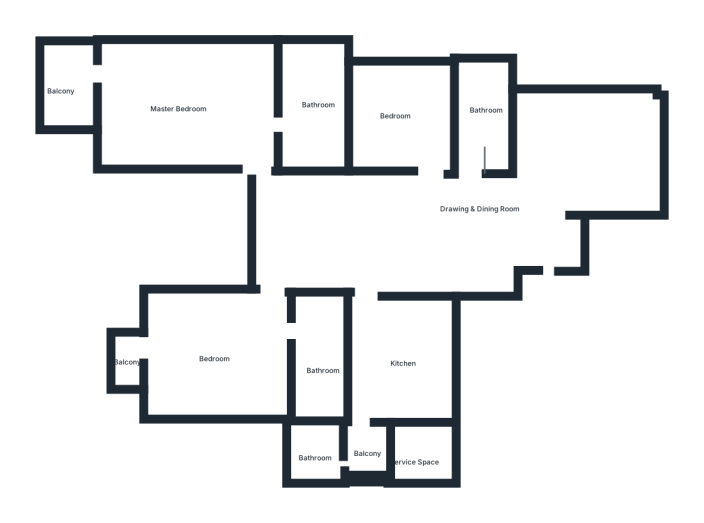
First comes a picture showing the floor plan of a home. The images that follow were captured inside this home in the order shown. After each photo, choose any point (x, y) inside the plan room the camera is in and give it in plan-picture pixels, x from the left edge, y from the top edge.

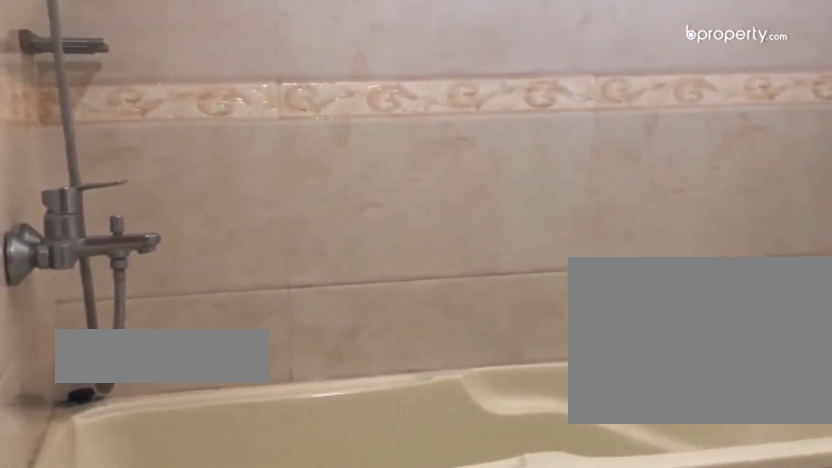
(316, 110)
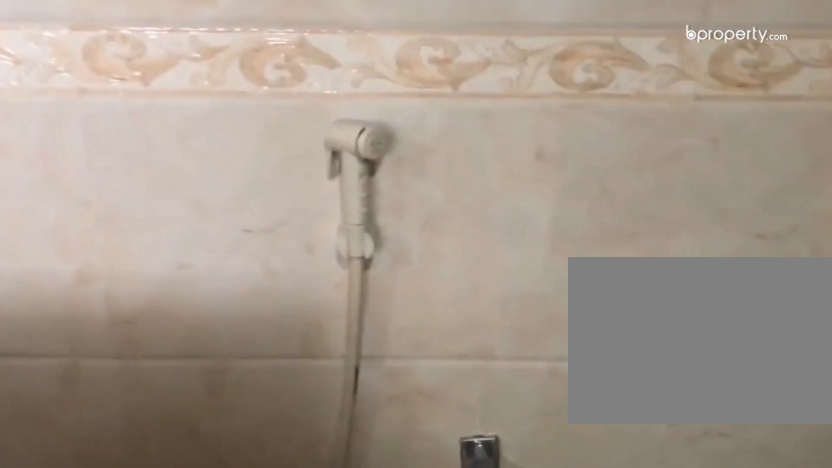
(316, 110)
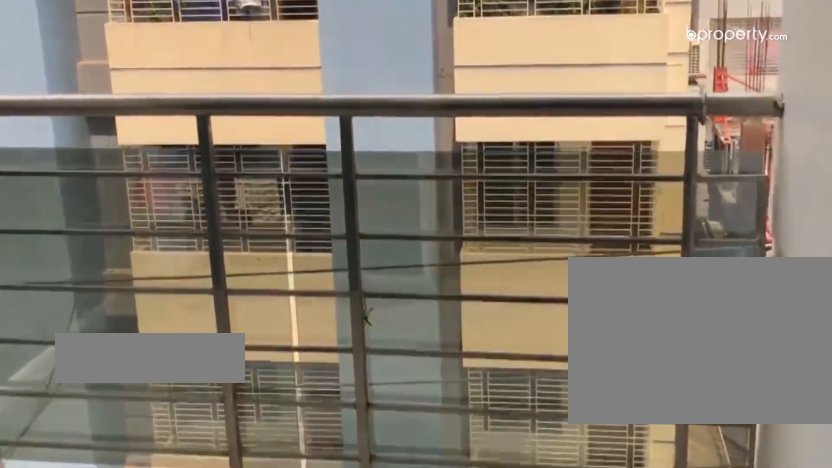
(74, 83)
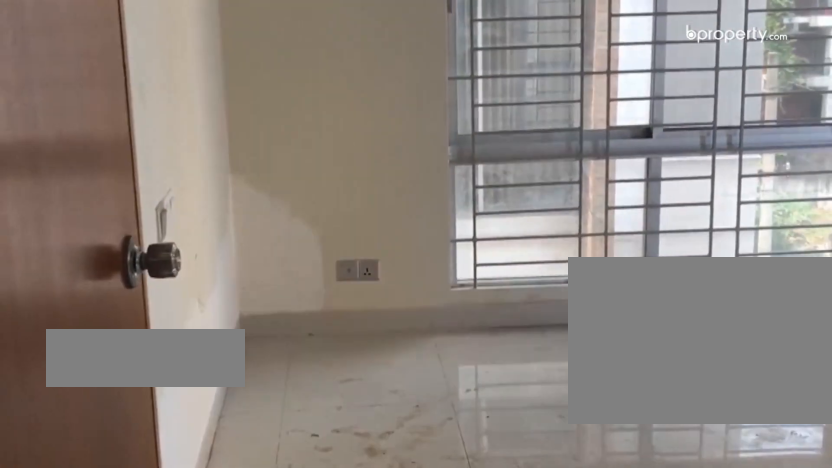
(233, 361)
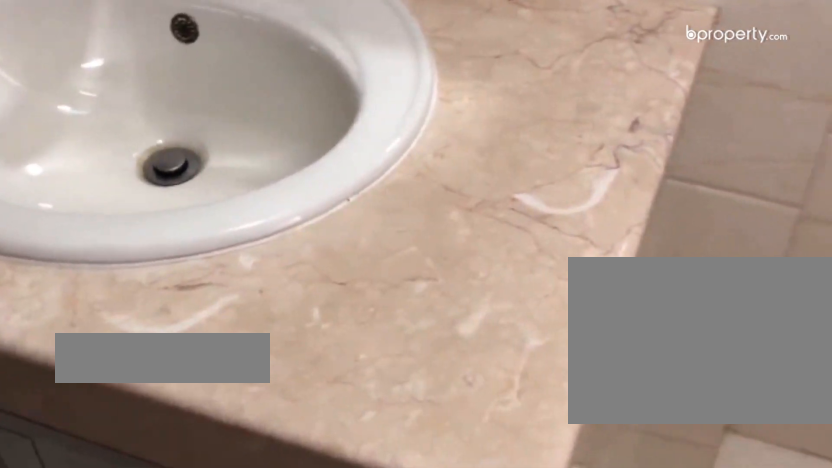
(318, 346)
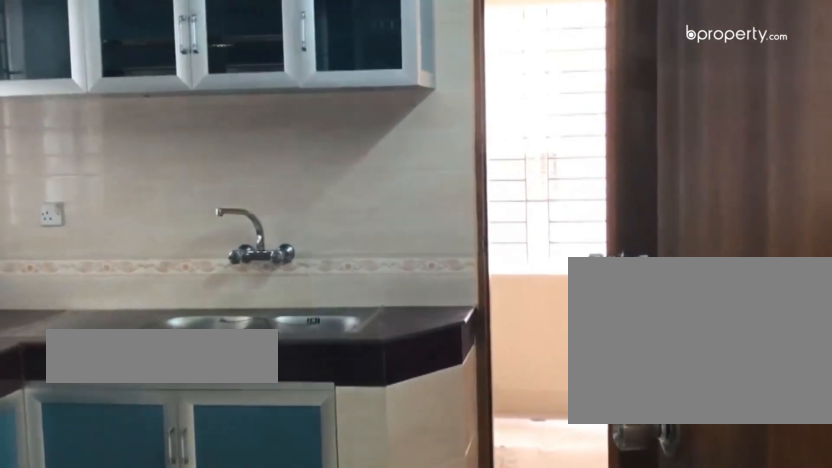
(398, 357)
